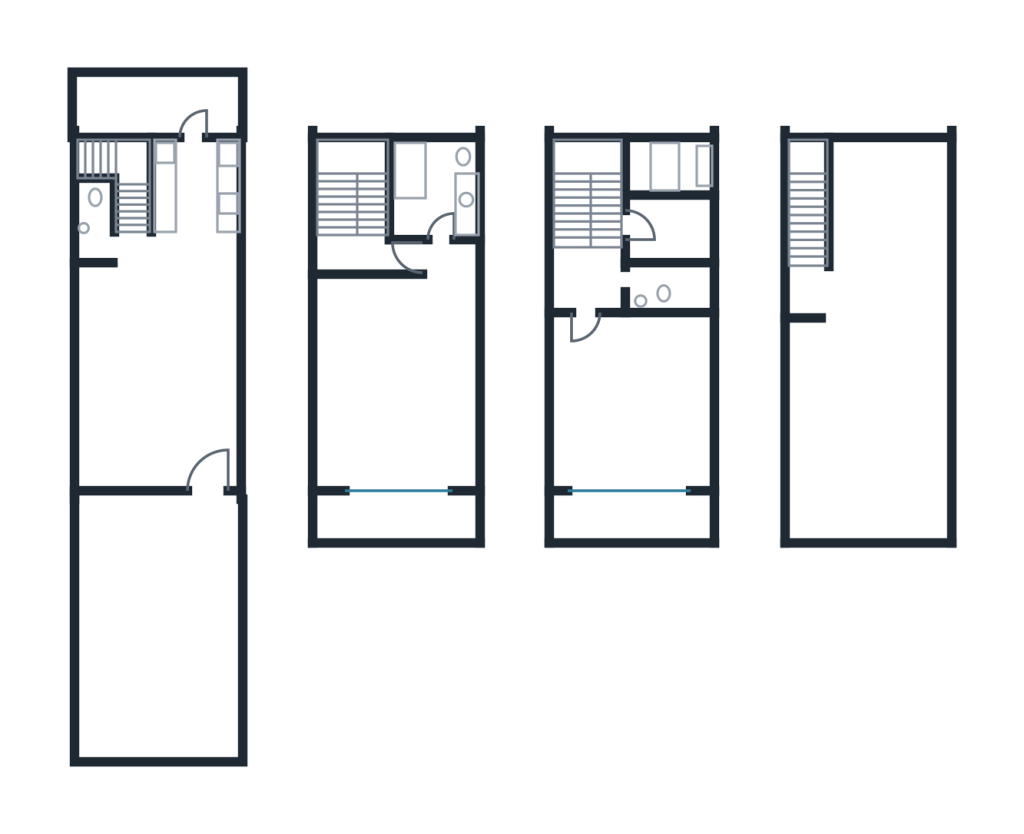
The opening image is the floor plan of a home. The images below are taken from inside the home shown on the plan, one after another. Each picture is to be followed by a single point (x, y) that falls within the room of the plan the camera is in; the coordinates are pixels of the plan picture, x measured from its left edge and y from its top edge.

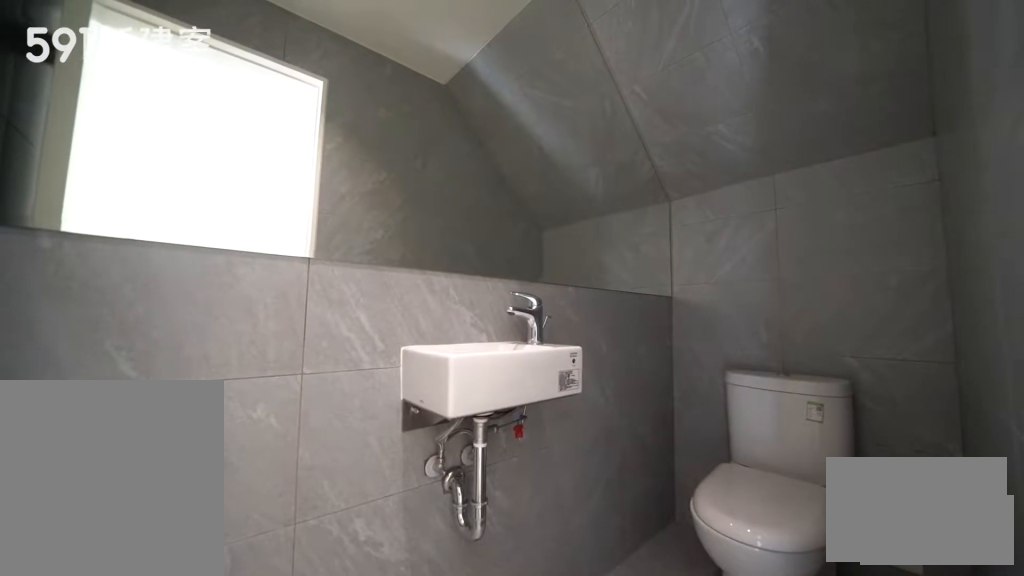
(94, 220)
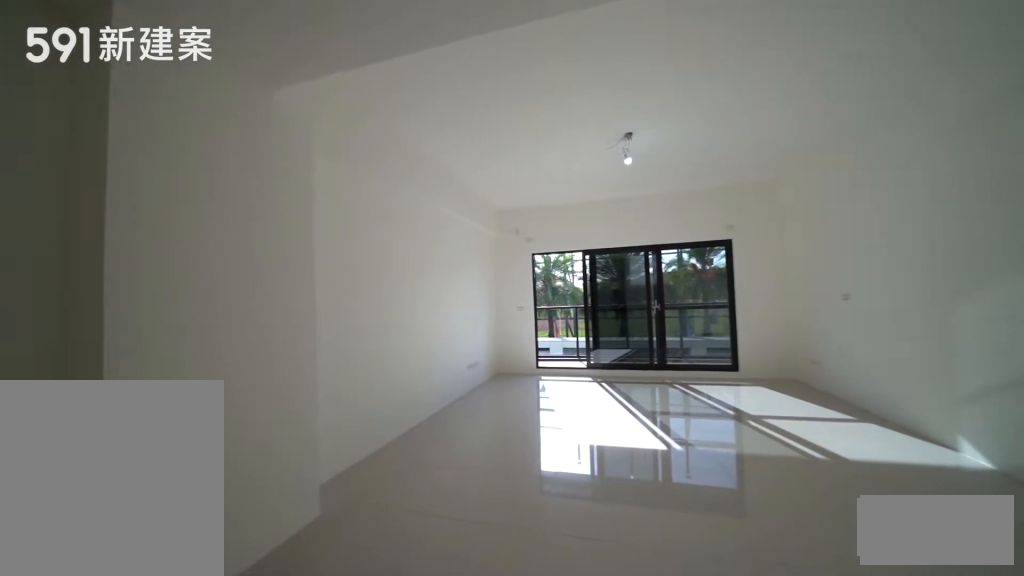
(397, 377)
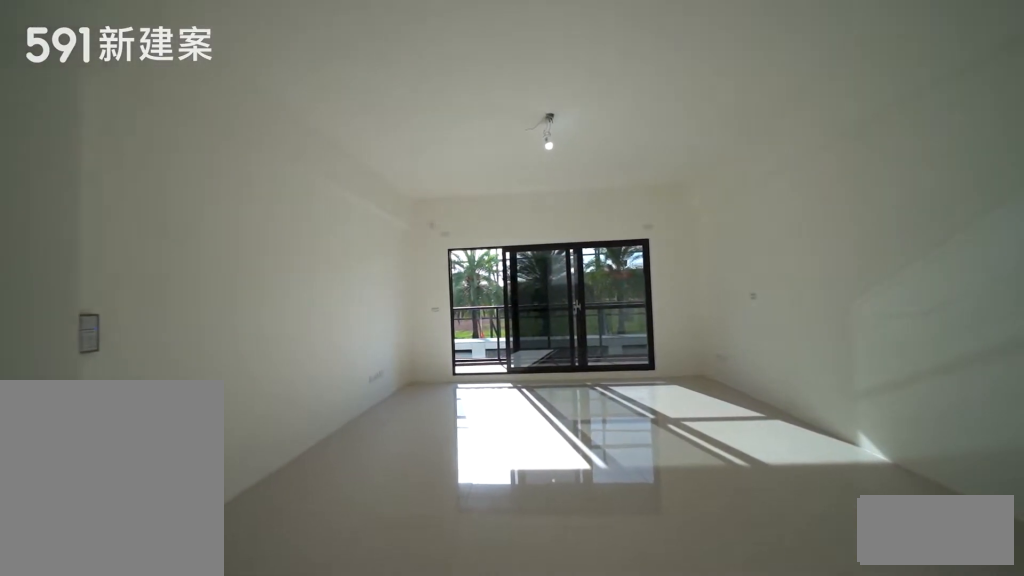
(397, 377)
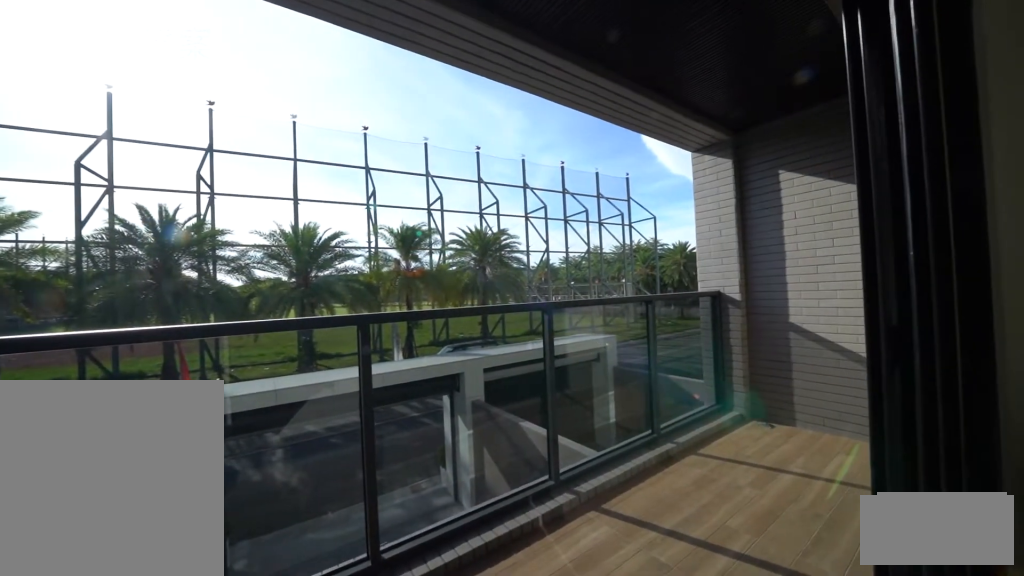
(395, 524)
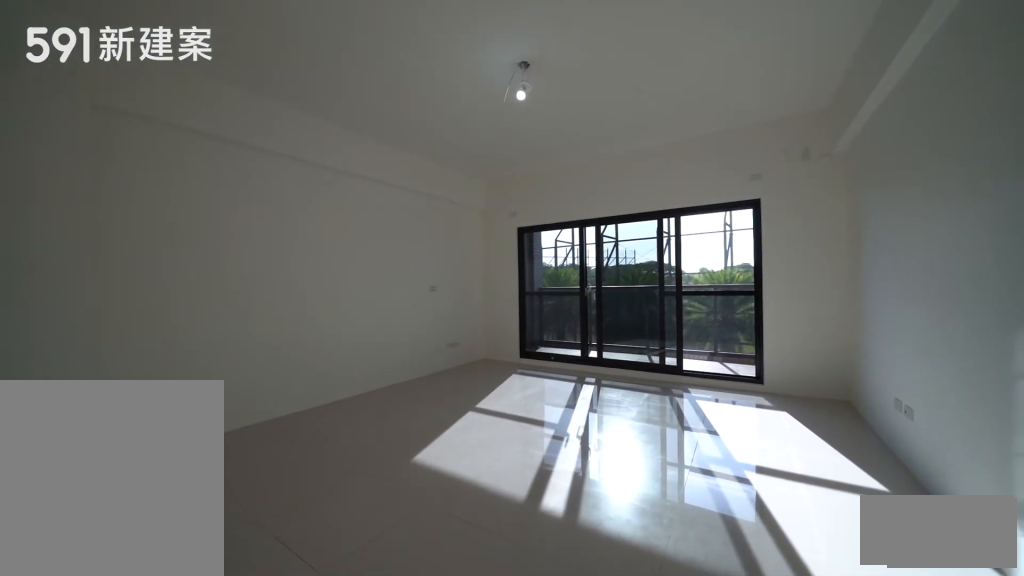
(635, 409)
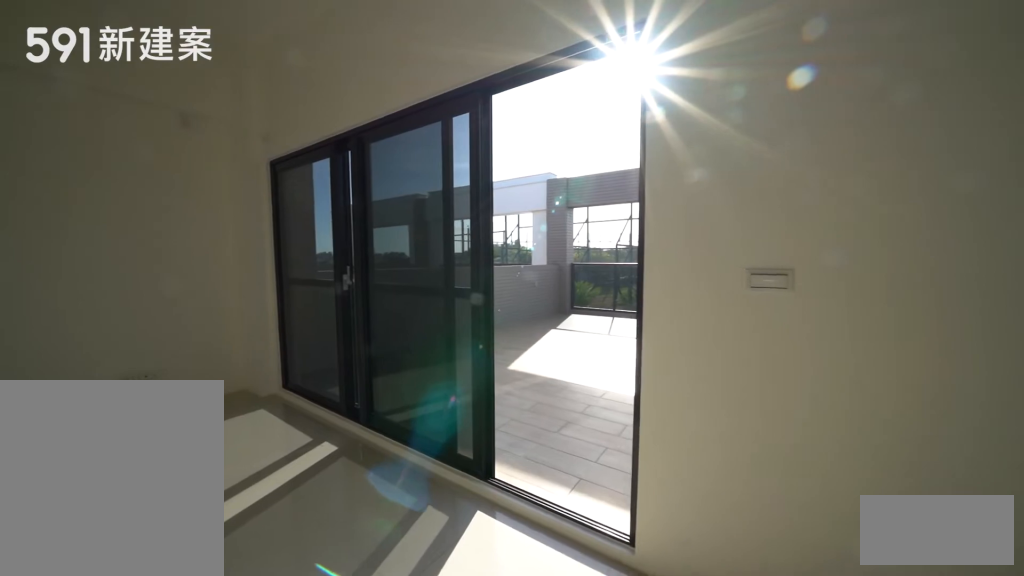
(874, 363)
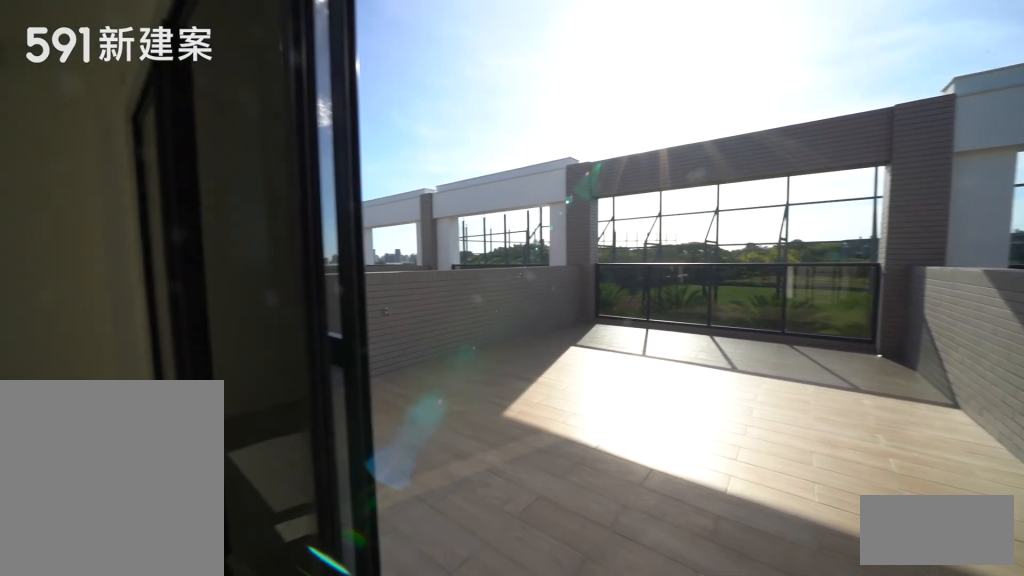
(874, 363)
